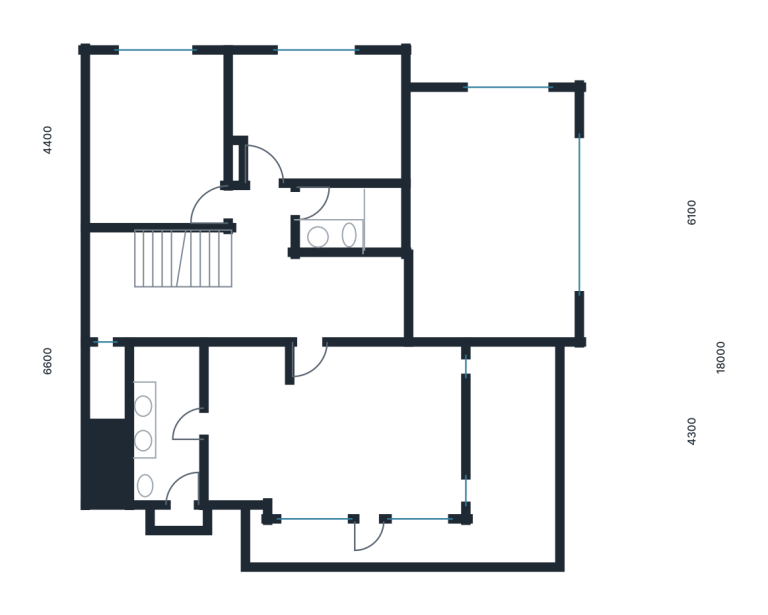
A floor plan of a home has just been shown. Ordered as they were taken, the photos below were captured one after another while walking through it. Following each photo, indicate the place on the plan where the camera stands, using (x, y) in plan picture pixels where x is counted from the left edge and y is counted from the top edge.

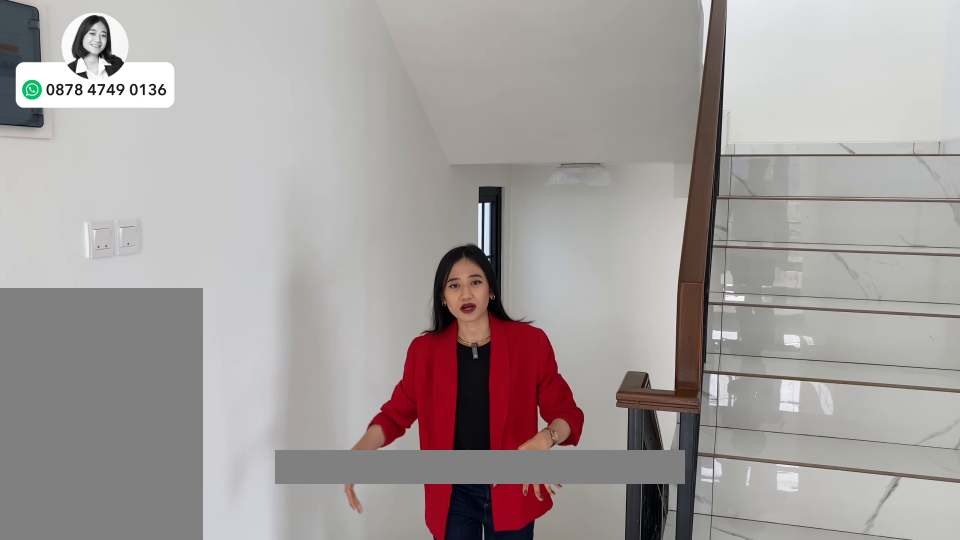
(265, 292)
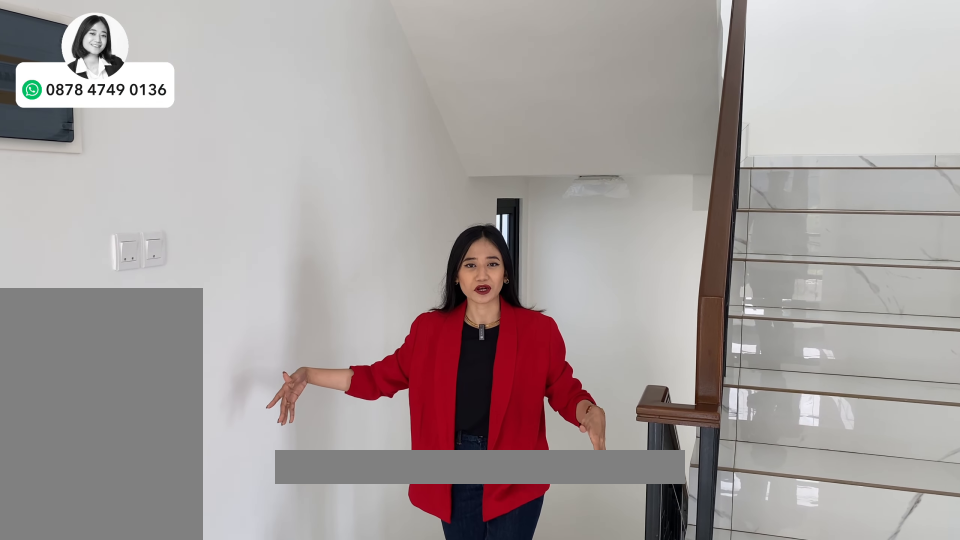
(265, 292)
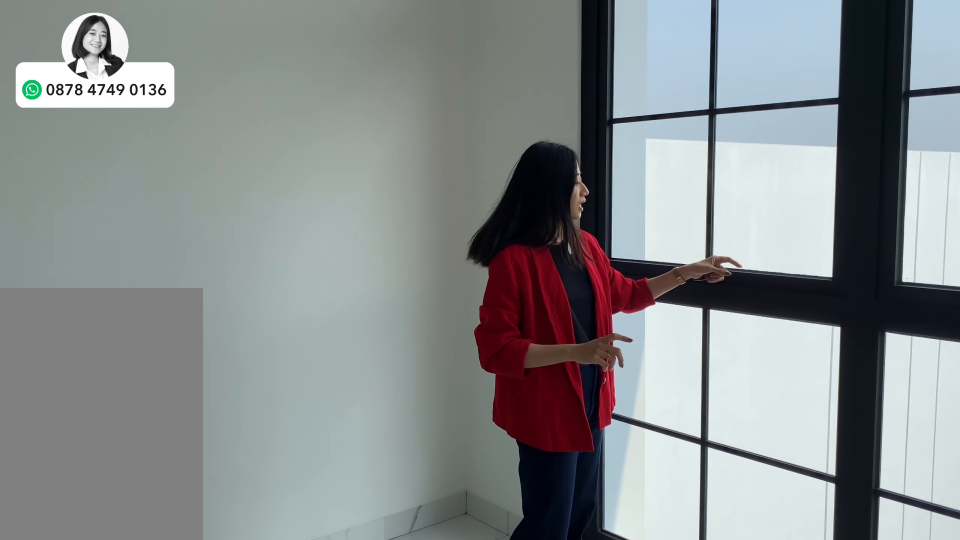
(154, 133)
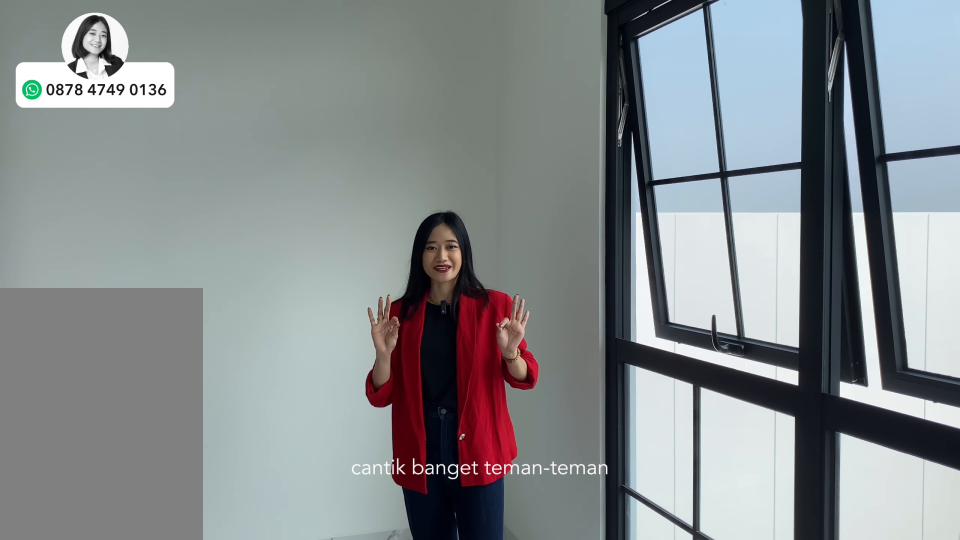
(330, 116)
